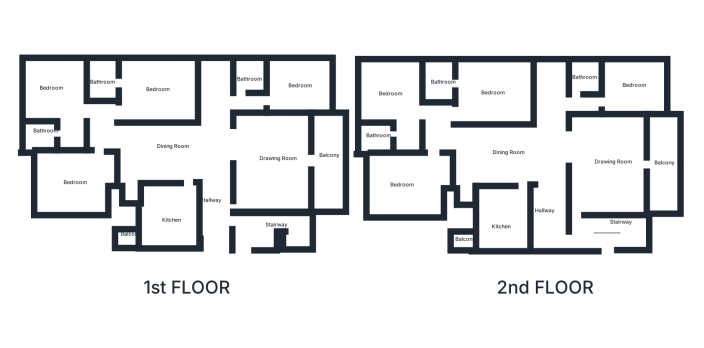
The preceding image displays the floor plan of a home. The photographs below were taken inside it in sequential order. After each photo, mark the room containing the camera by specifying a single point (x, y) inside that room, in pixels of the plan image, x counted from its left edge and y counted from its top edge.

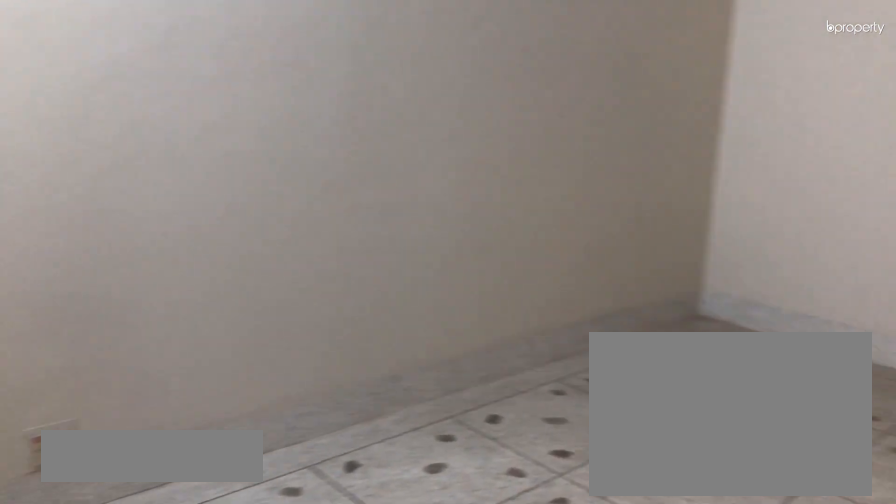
(416, 177)
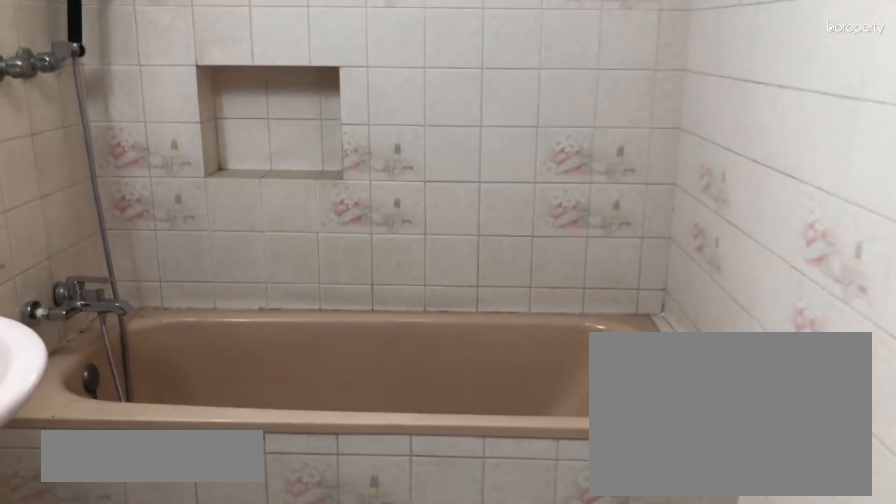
(379, 134)
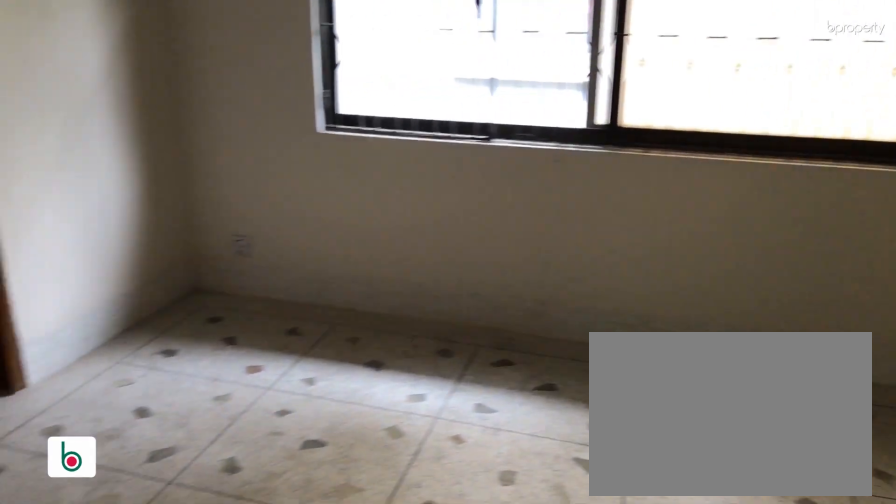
(483, 90)
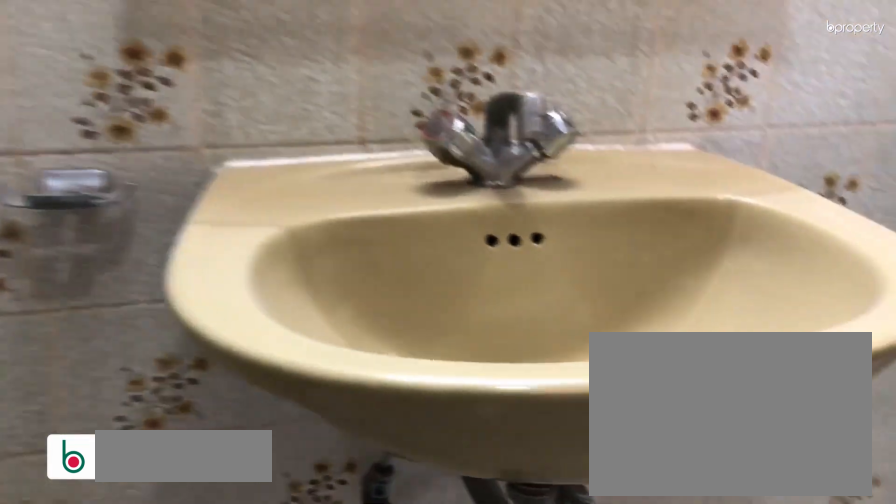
(437, 81)
